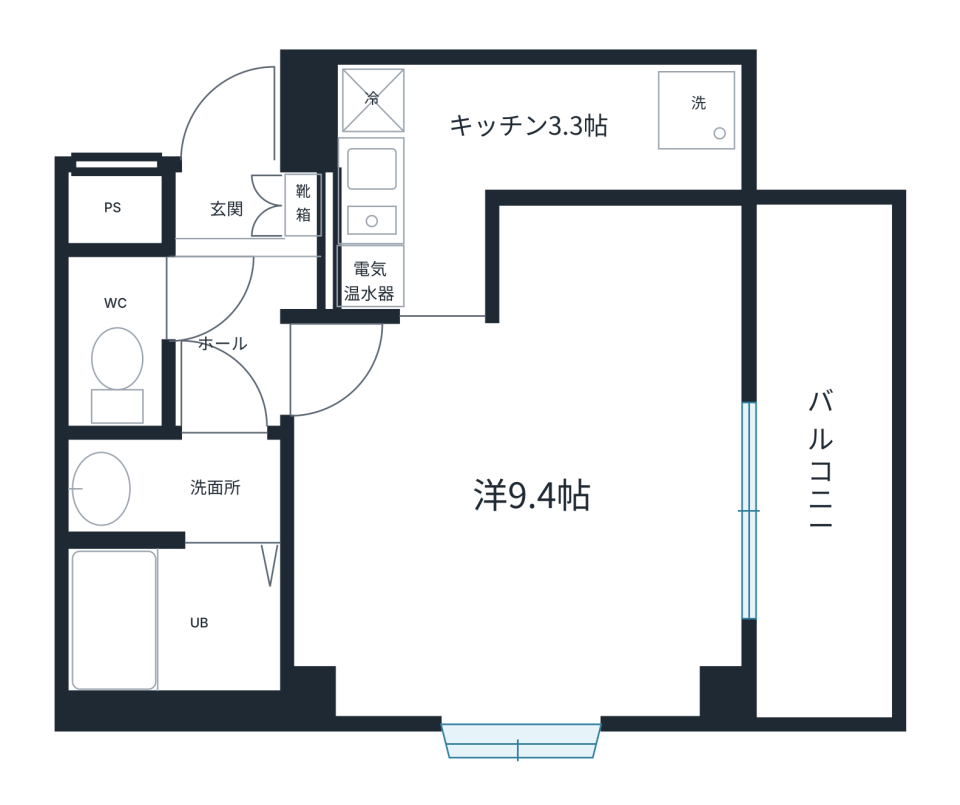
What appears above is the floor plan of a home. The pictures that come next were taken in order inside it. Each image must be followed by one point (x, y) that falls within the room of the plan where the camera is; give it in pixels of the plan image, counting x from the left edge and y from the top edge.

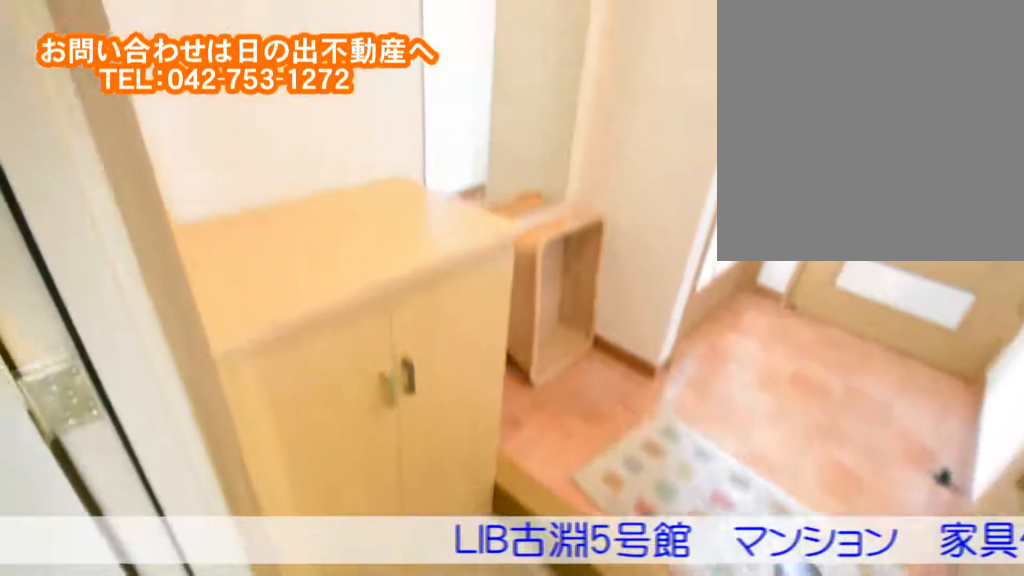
(239, 256)
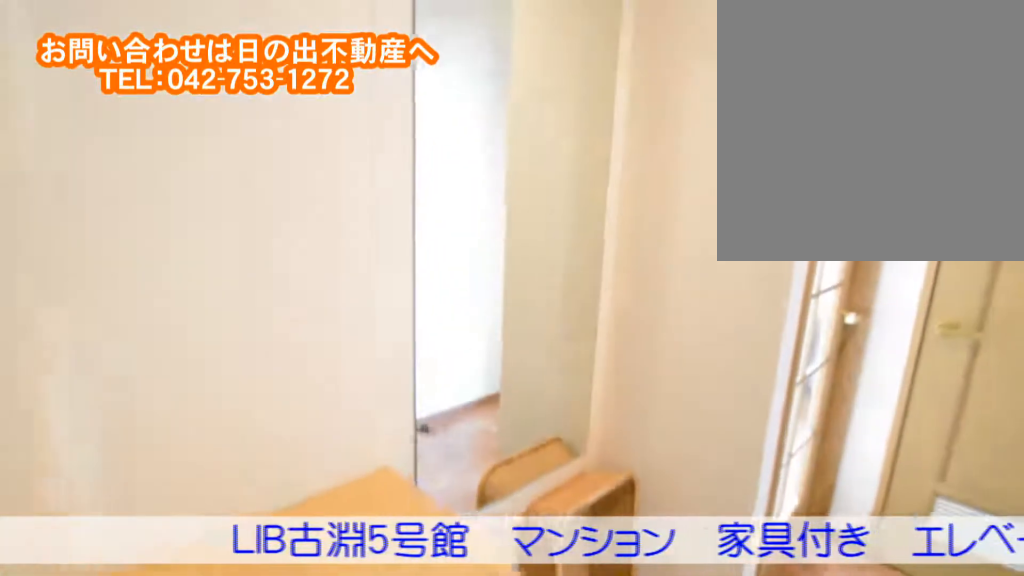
(239, 257)
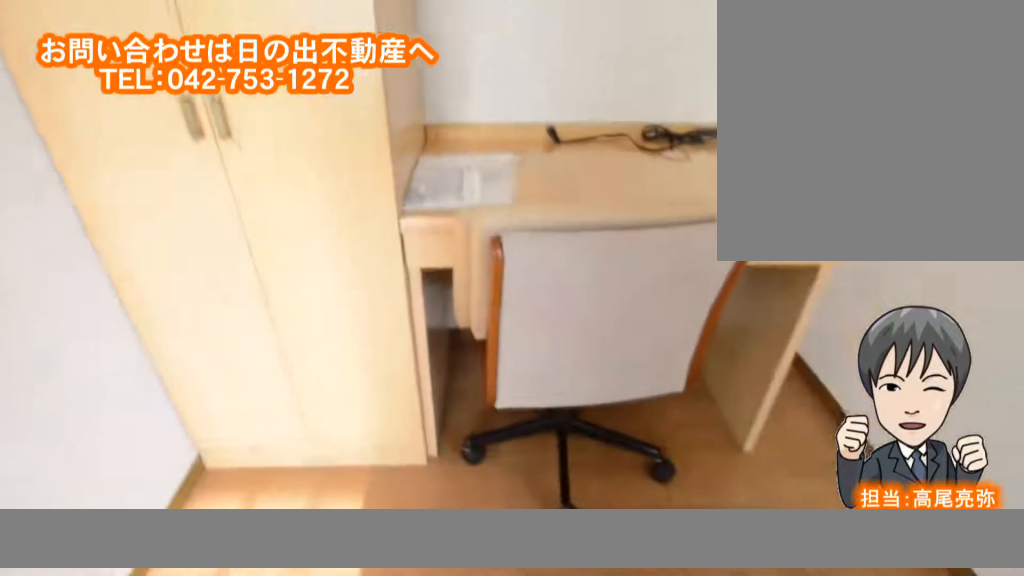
(543, 550)
